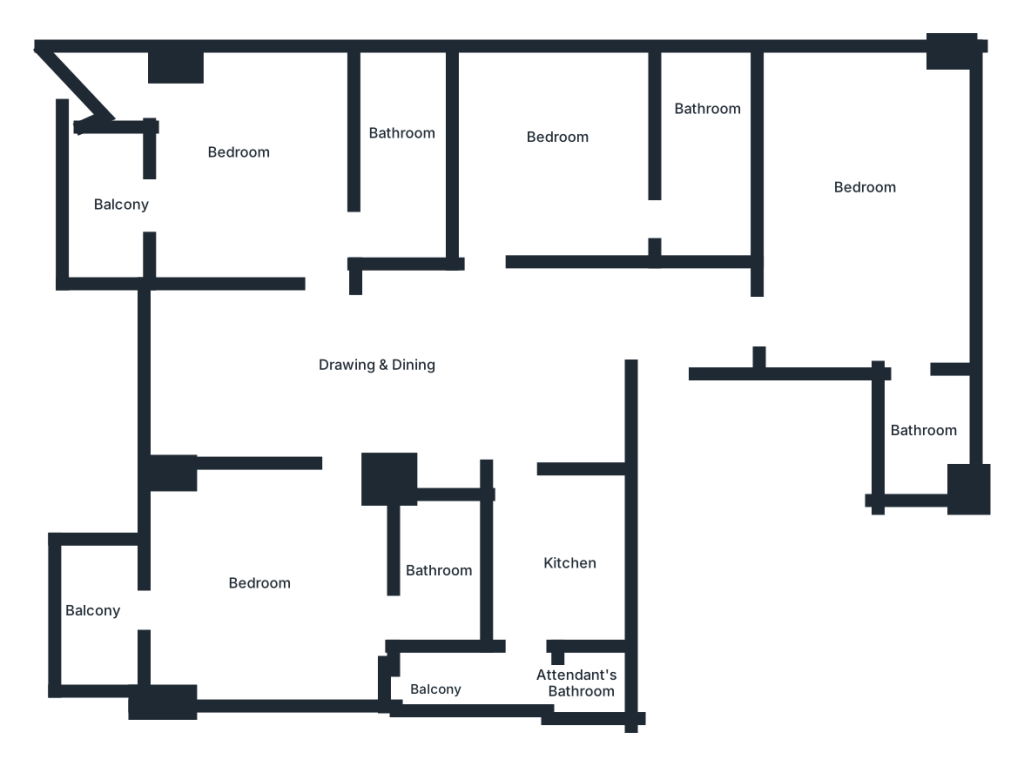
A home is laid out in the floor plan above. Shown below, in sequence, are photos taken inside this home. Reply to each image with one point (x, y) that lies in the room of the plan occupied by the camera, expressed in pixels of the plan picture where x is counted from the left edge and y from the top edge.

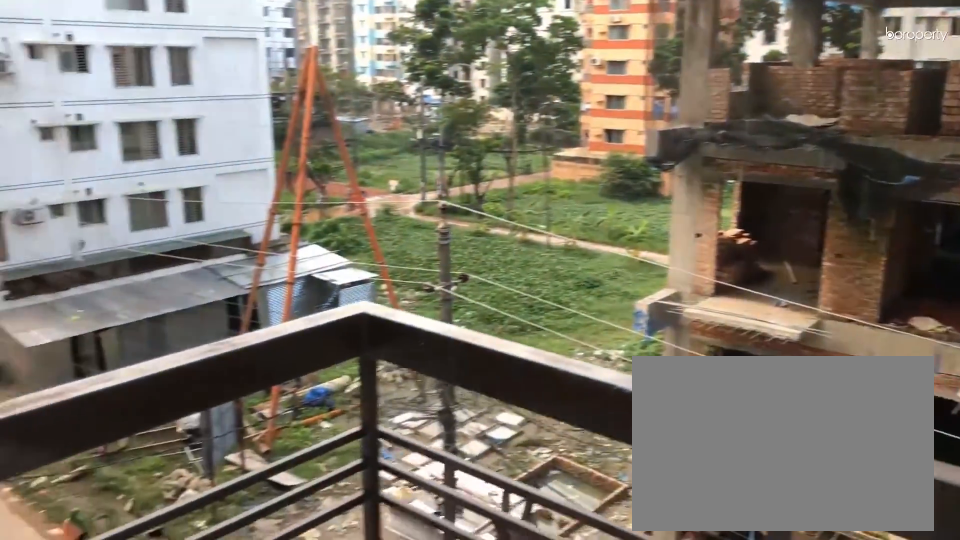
(115, 206)
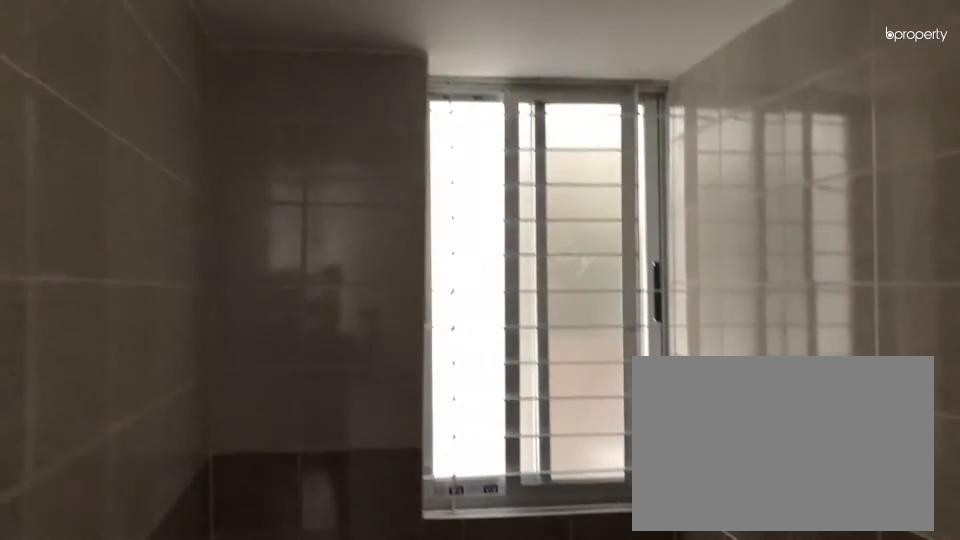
(405, 150)
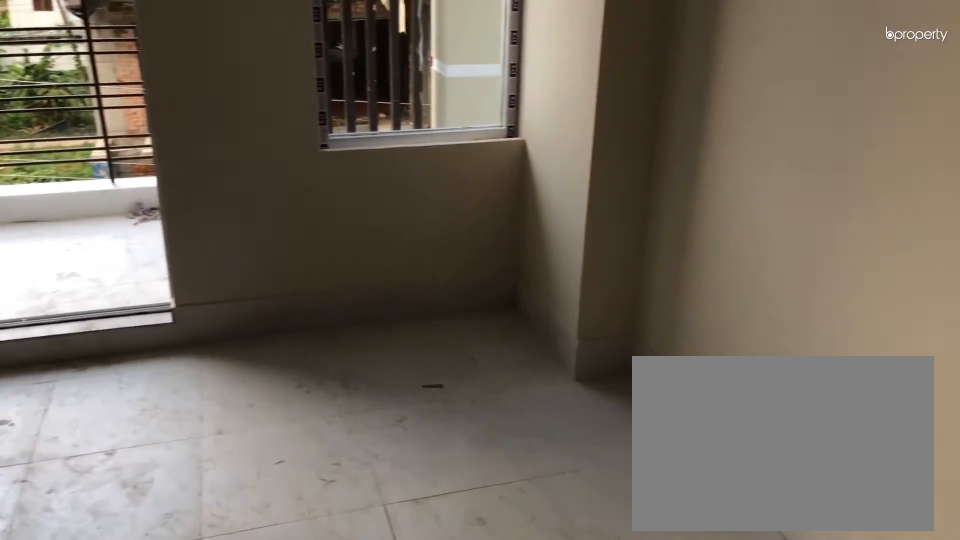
(285, 593)
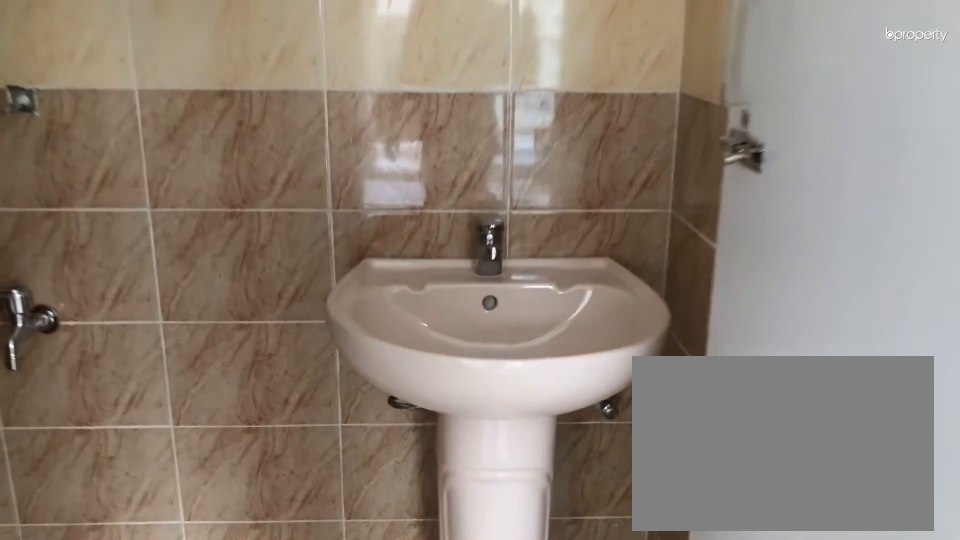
(442, 570)
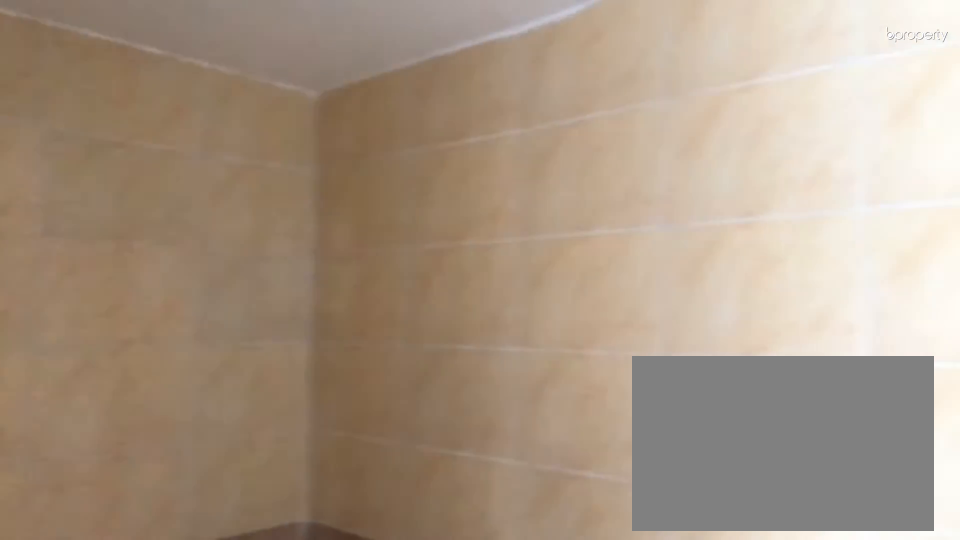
(442, 570)
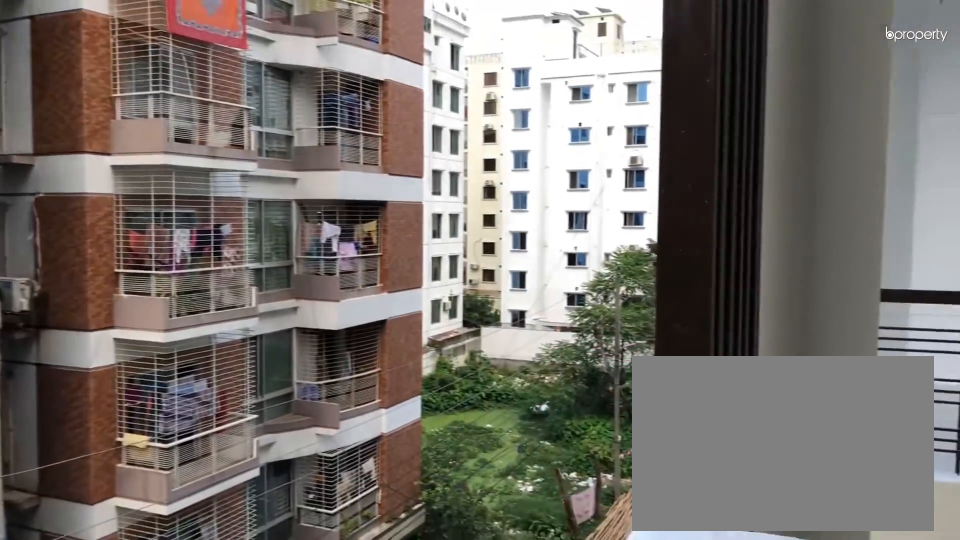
(89, 614)
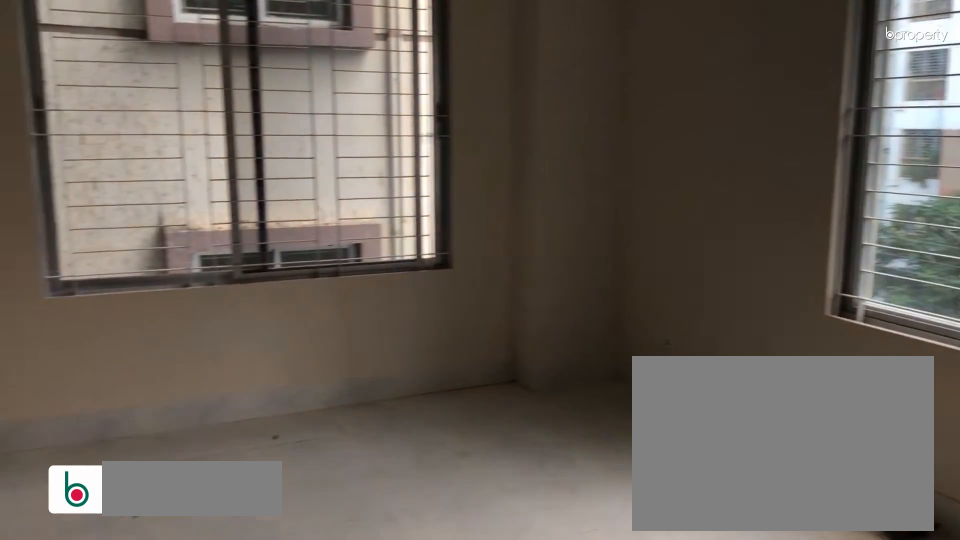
(893, 219)
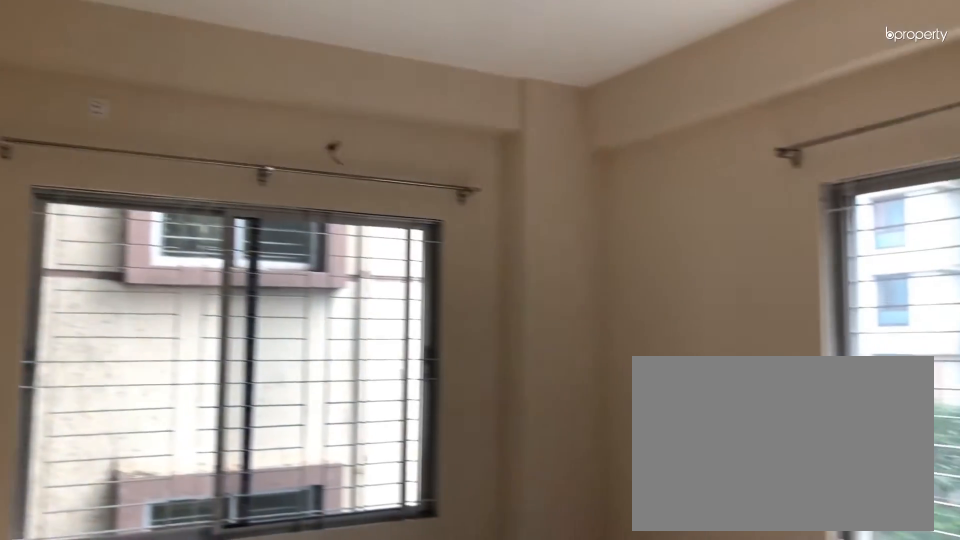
(893, 219)
